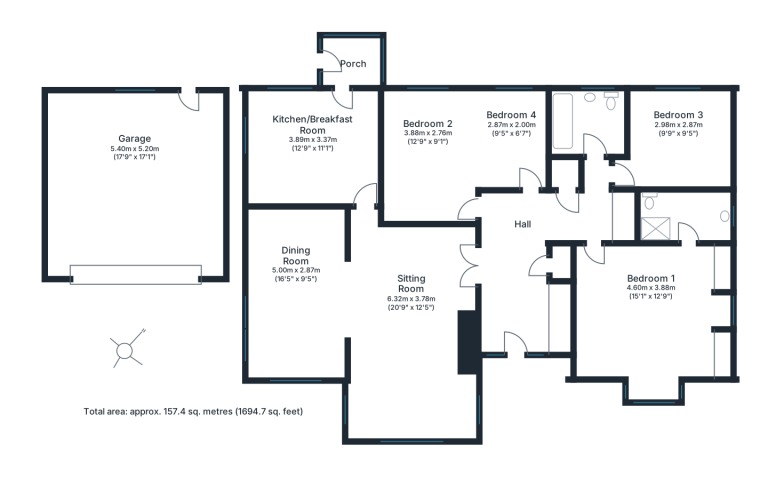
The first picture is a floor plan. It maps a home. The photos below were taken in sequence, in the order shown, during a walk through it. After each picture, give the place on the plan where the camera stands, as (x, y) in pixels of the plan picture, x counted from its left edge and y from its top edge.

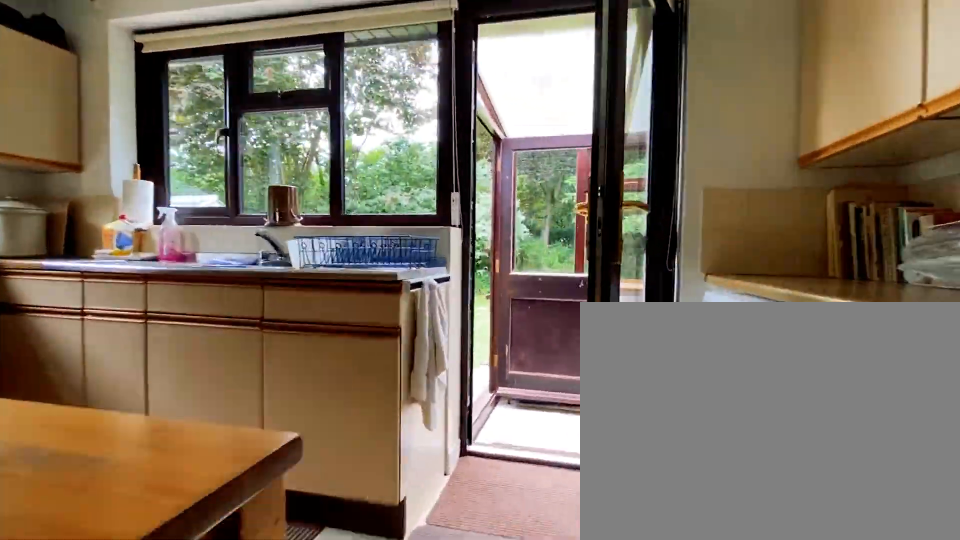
(349, 166)
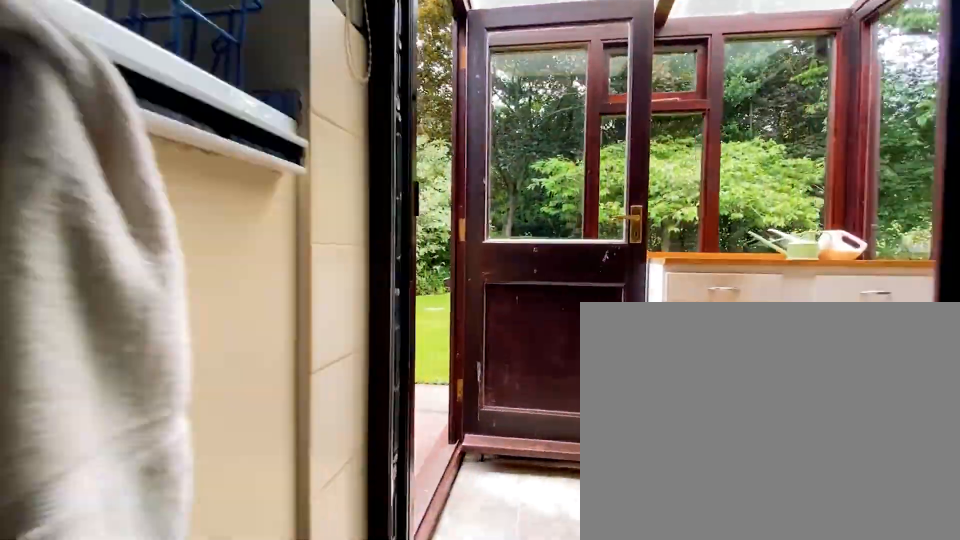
(342, 120)
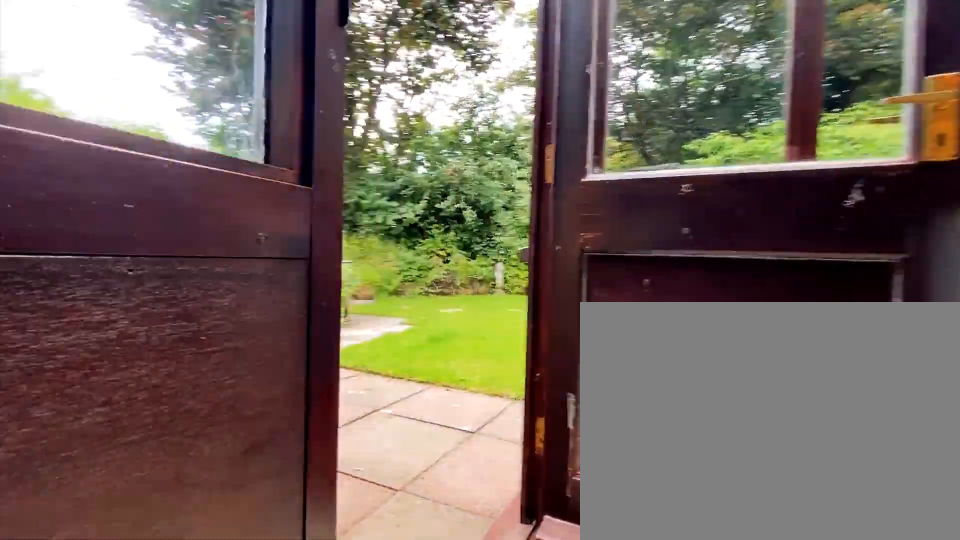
(338, 70)
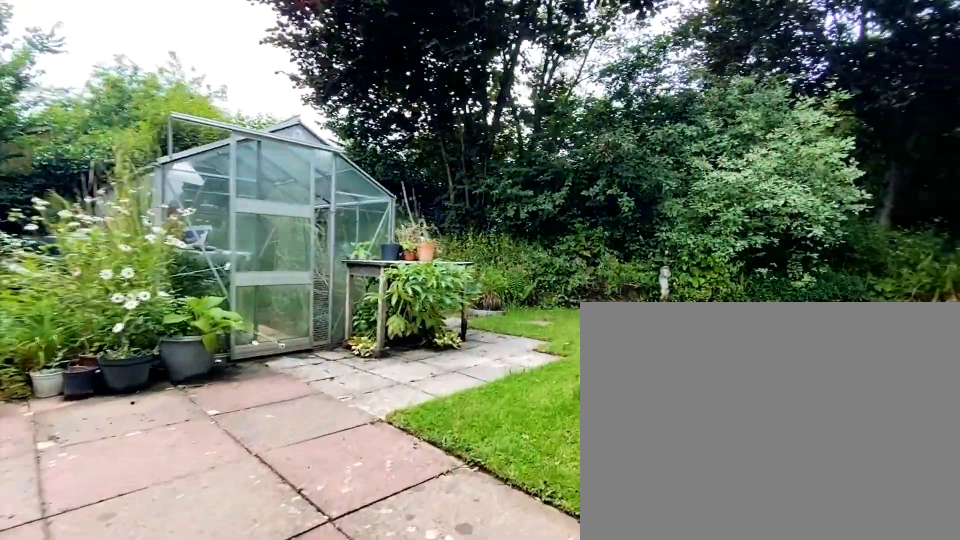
(295, 45)
